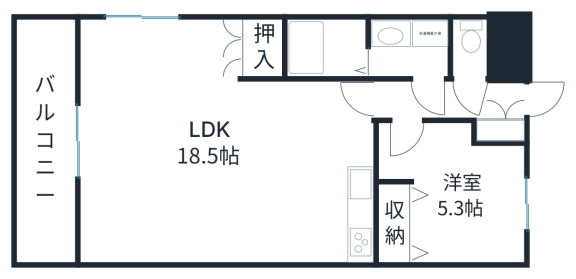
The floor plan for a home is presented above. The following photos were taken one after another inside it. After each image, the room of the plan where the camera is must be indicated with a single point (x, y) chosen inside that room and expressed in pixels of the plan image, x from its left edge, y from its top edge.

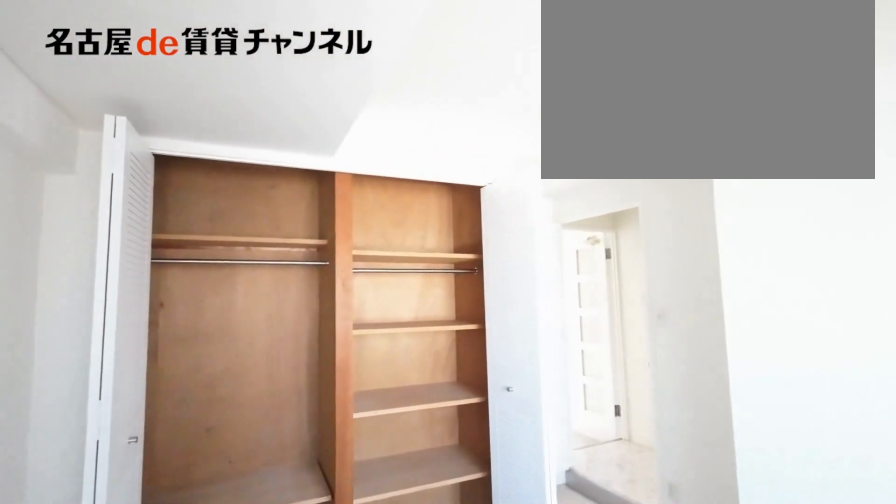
(451, 195)
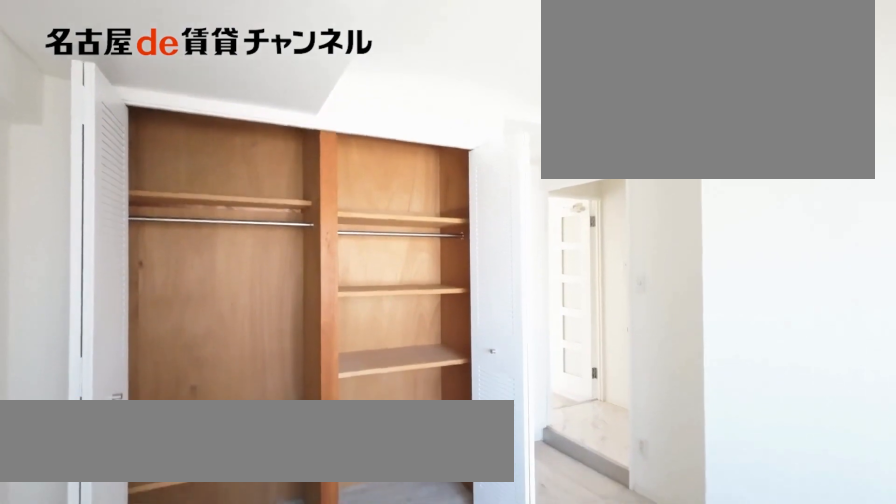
(451, 195)
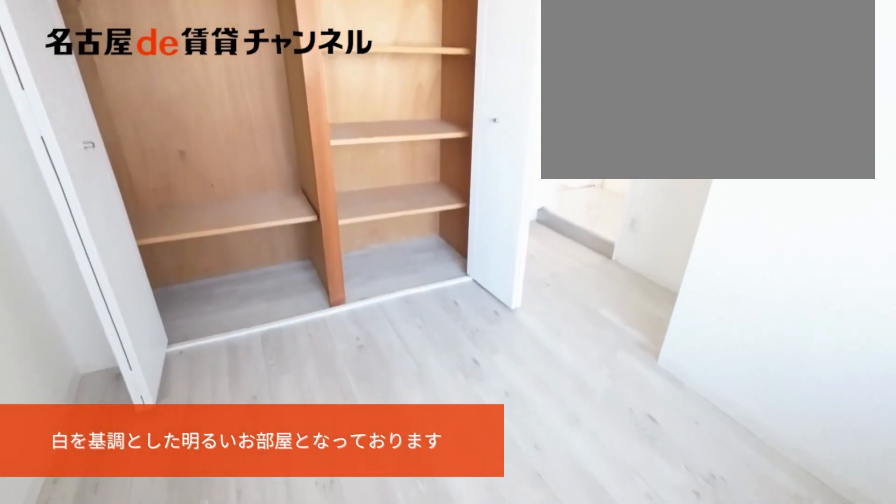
(451, 195)
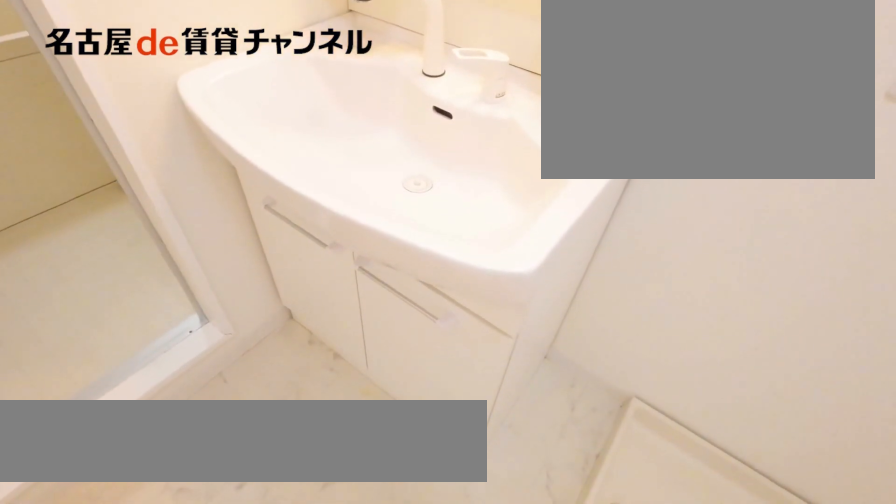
(409, 47)
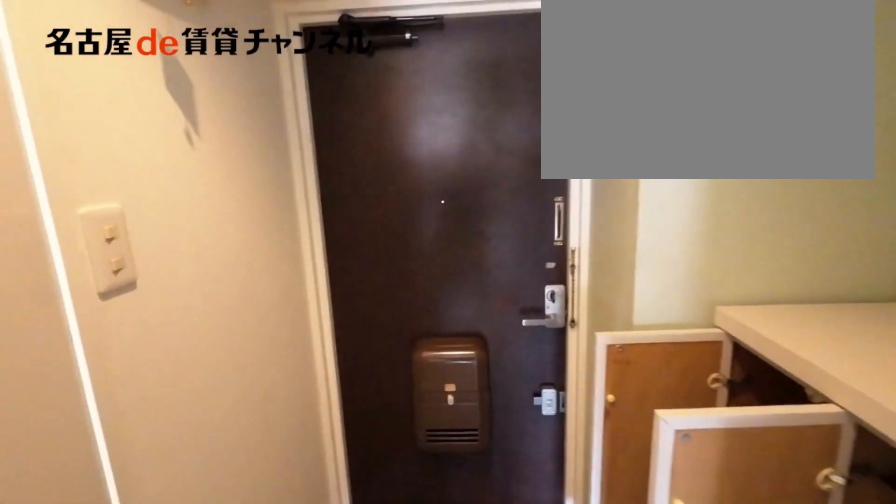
(490, 101)
